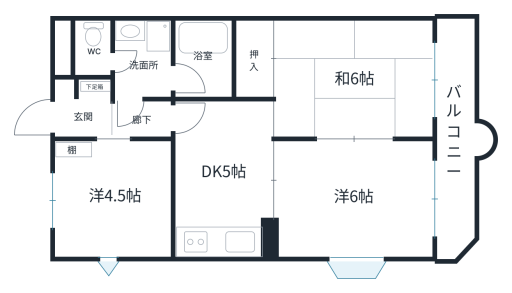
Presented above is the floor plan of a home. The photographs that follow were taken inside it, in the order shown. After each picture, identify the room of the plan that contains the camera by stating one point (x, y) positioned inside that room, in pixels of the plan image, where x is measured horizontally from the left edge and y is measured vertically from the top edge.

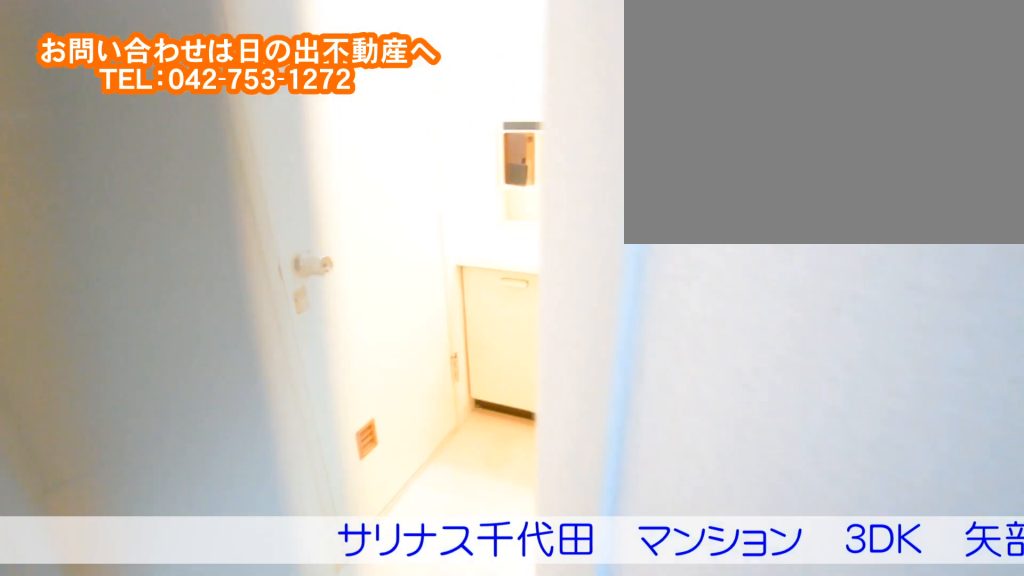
(143, 75)
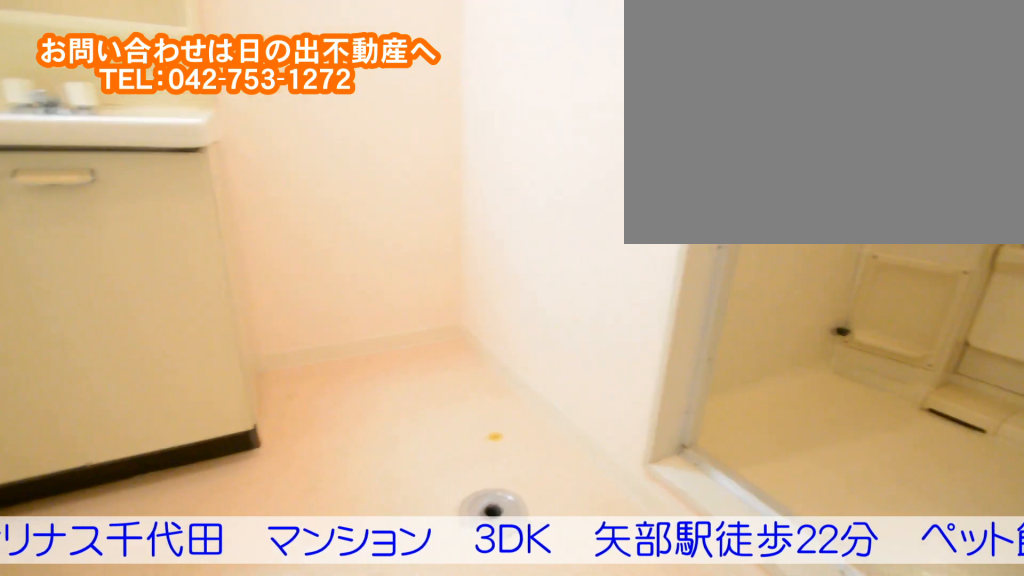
(143, 75)
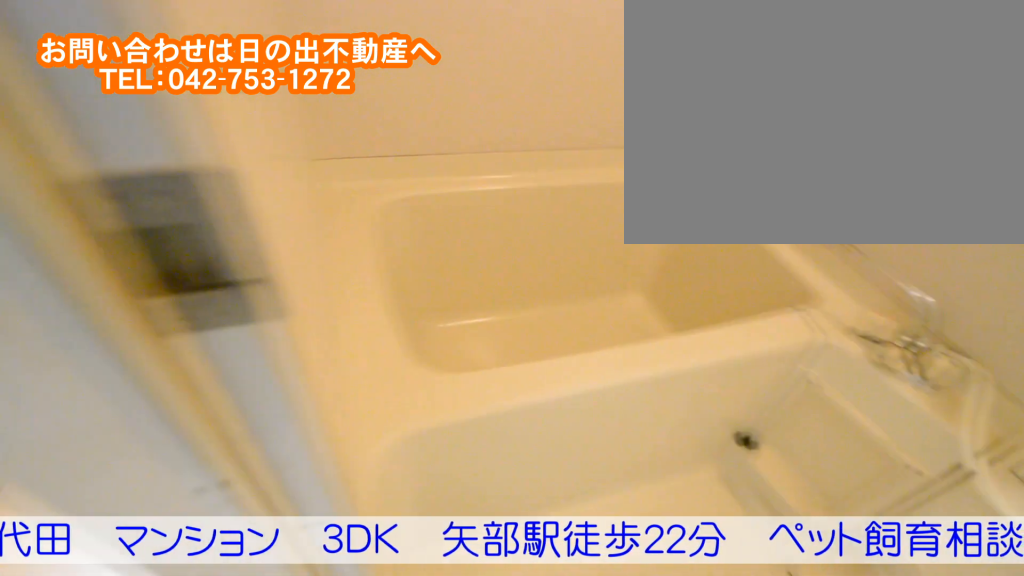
(205, 75)
